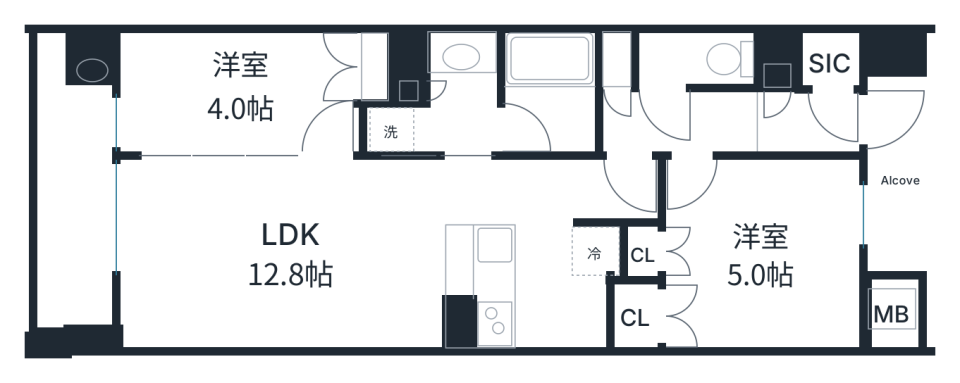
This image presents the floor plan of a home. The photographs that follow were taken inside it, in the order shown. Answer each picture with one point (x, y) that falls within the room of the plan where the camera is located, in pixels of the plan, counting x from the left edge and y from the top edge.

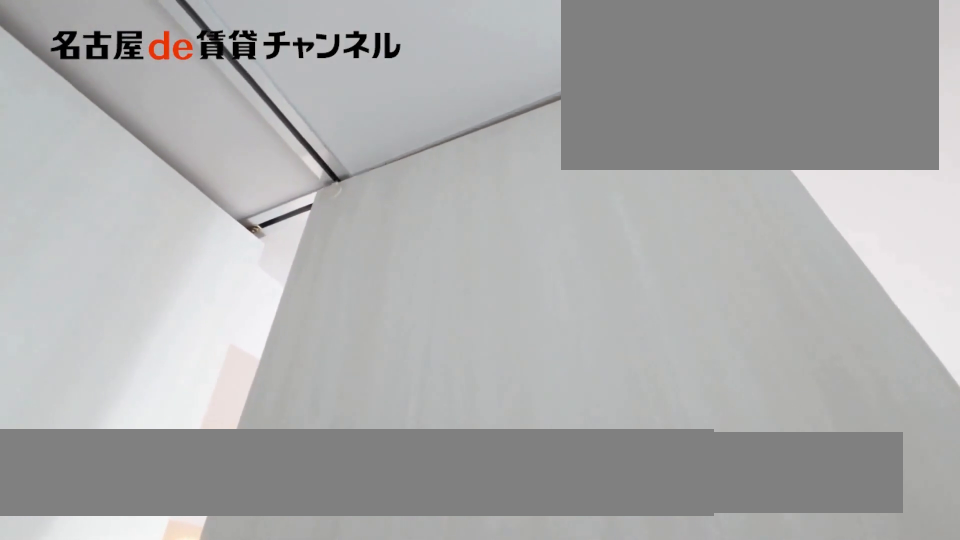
(235, 96)
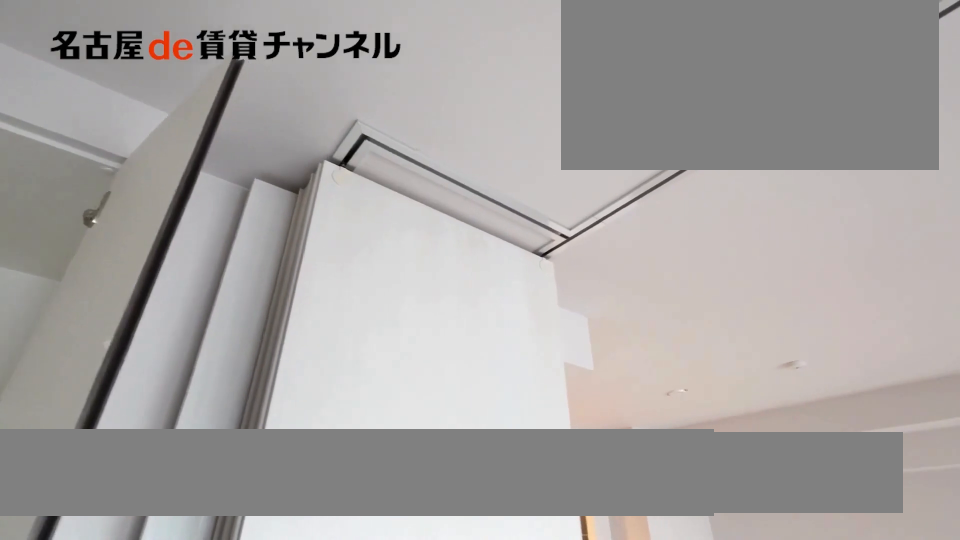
(277, 251)
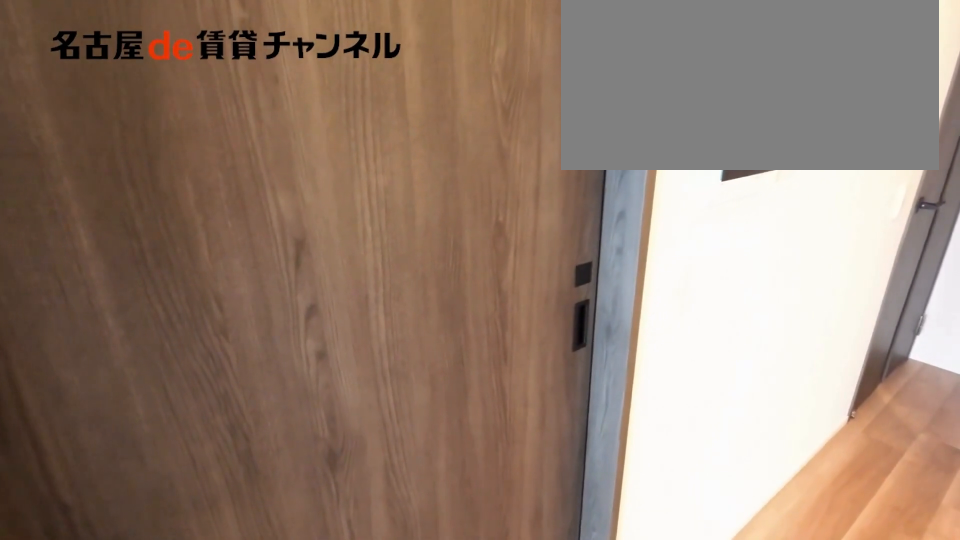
(277, 251)
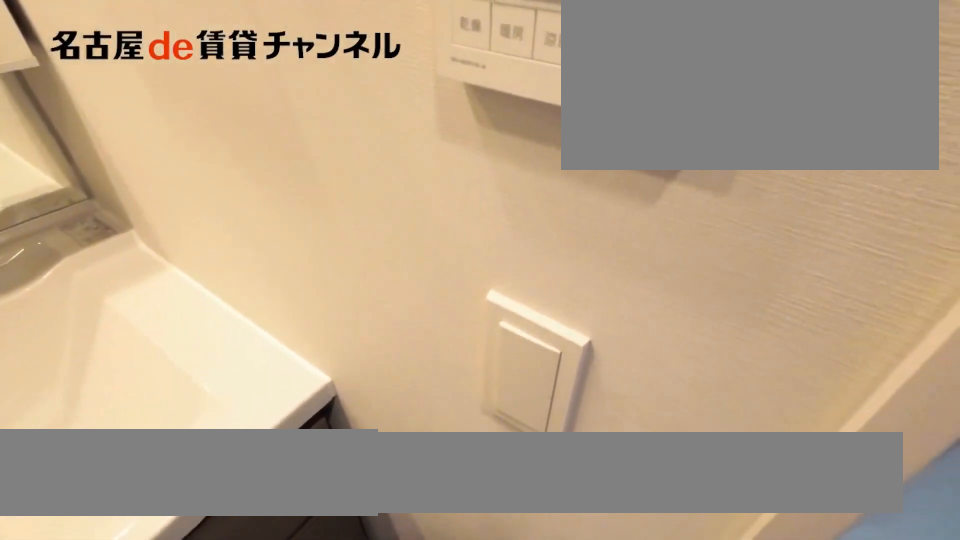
(435, 100)
